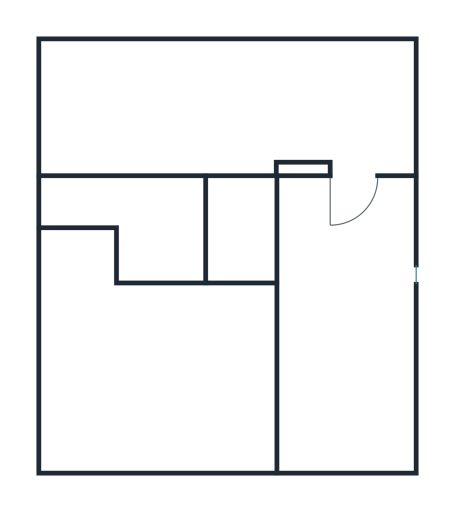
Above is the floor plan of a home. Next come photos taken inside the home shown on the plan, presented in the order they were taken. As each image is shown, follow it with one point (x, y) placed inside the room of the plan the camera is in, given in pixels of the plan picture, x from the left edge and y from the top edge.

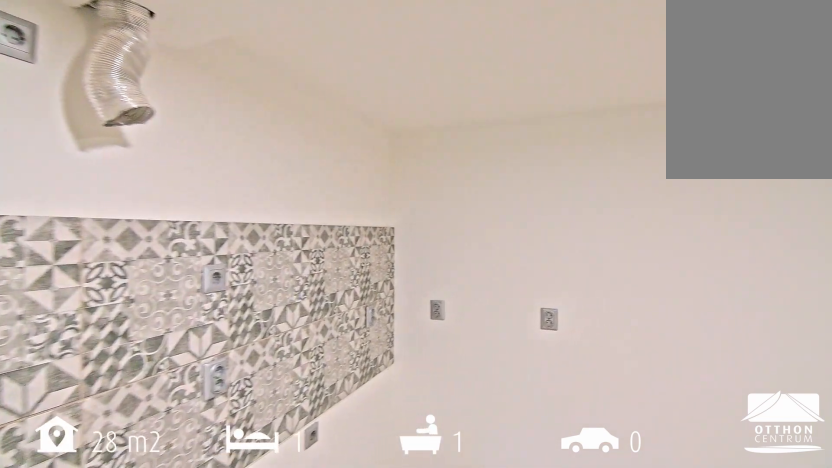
(203, 111)
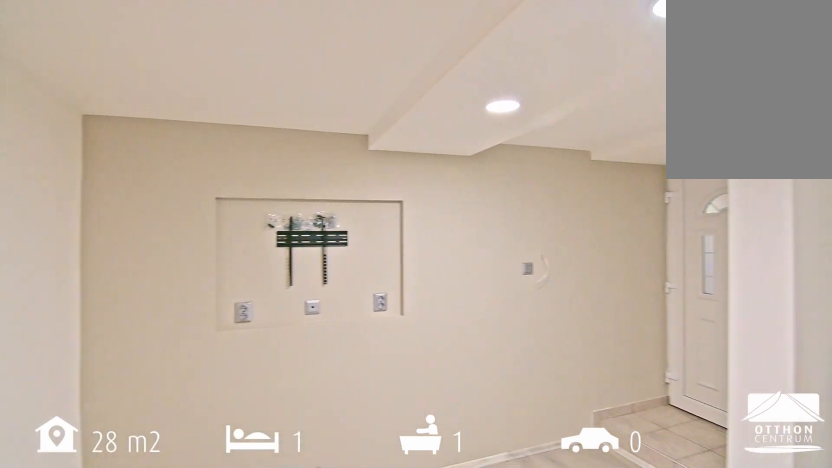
(203, 111)
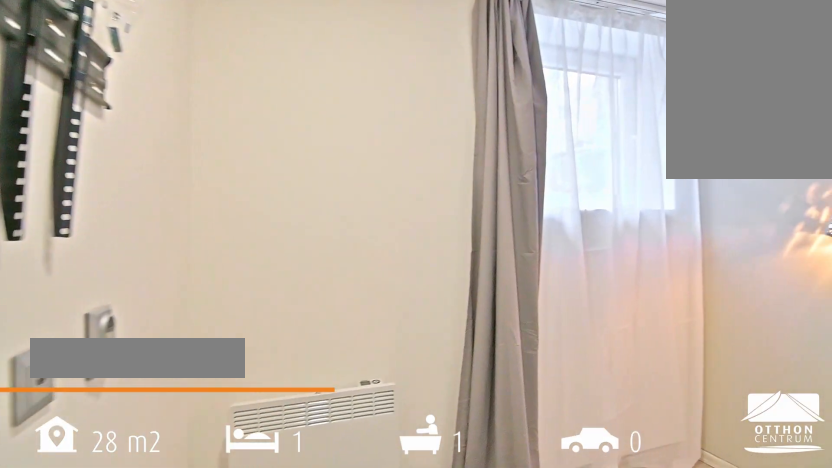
(142, 395)
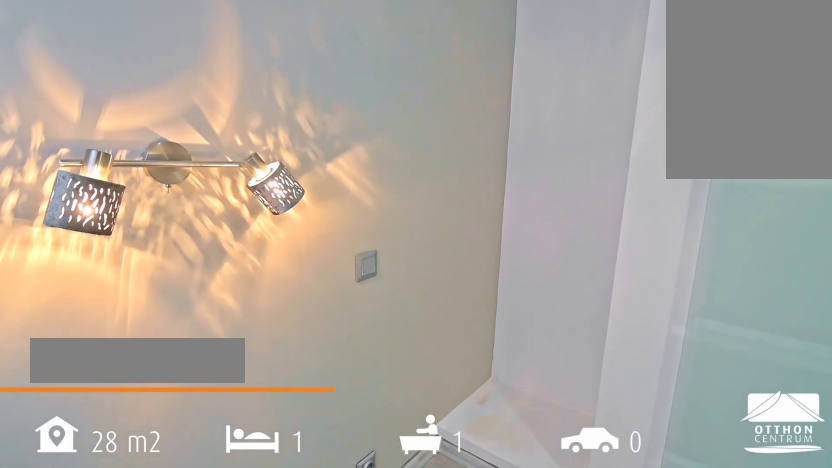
(142, 395)
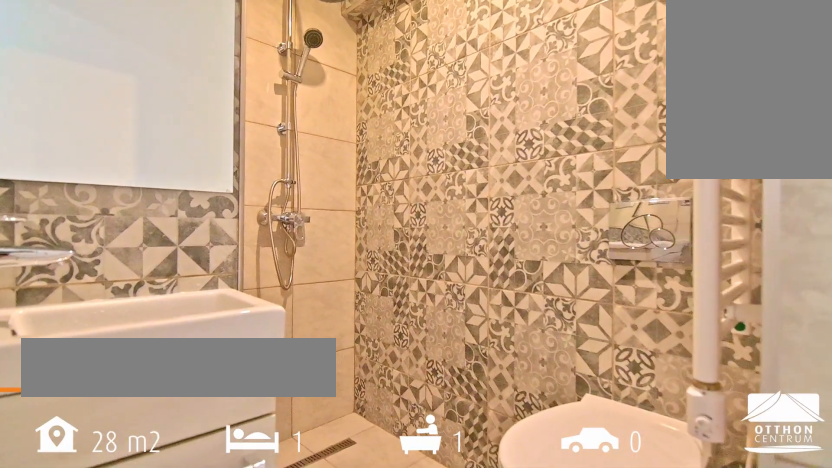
(161, 227)
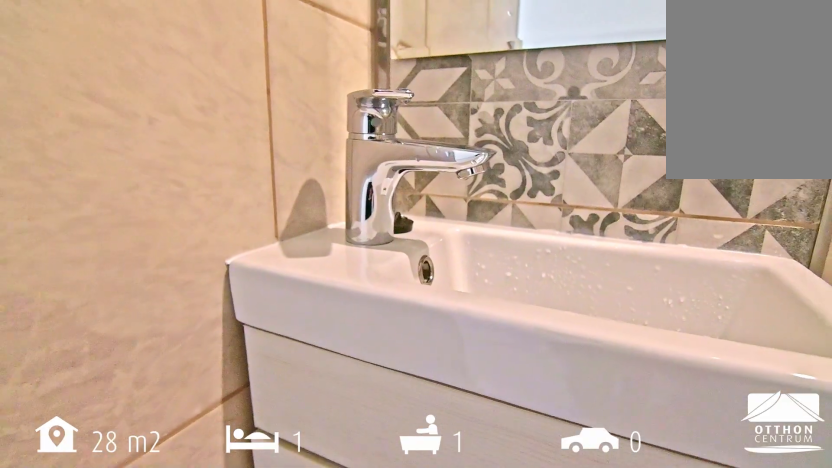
(161, 227)
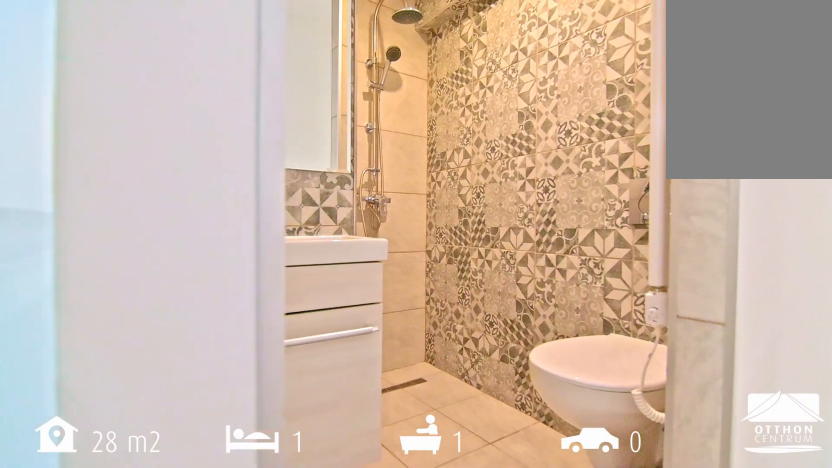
(161, 227)
